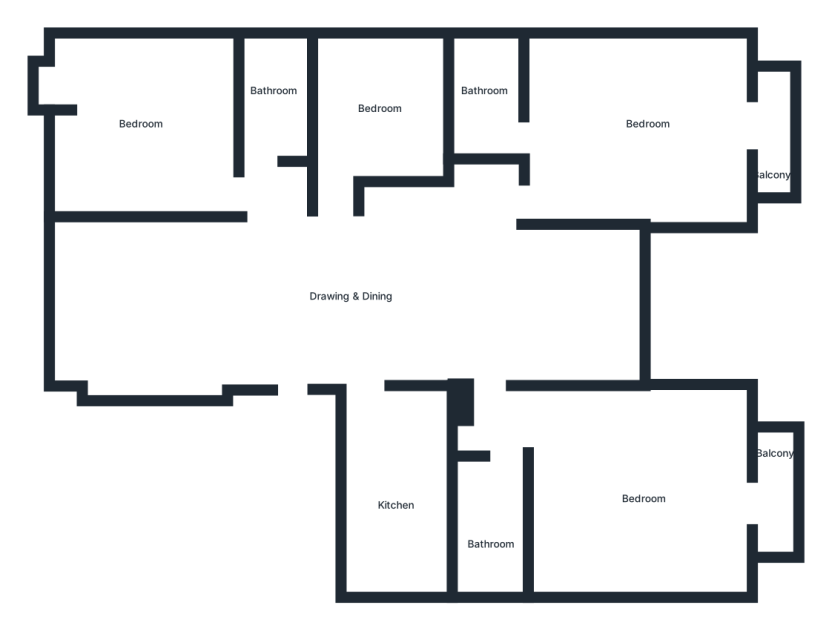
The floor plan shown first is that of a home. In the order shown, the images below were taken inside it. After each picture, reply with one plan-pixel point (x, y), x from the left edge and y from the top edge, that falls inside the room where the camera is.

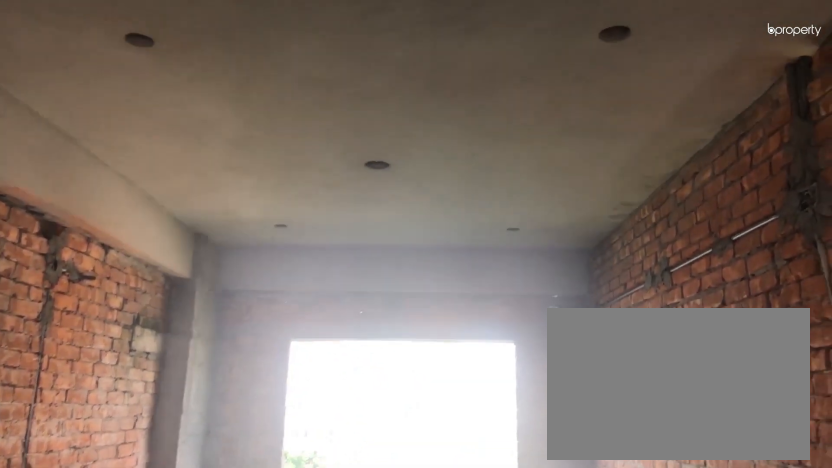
(132, 303)
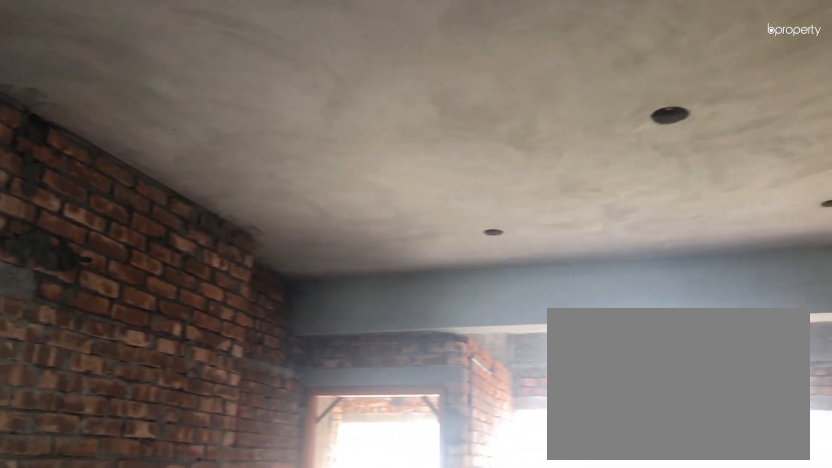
(416, 289)
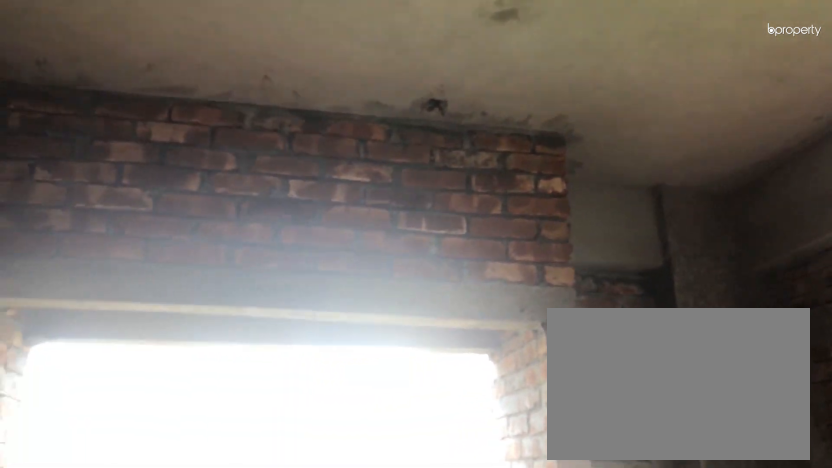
(139, 125)
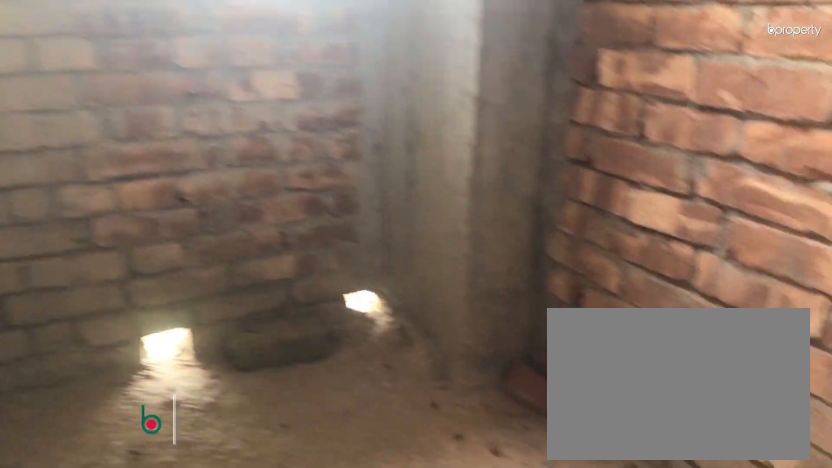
(275, 102)
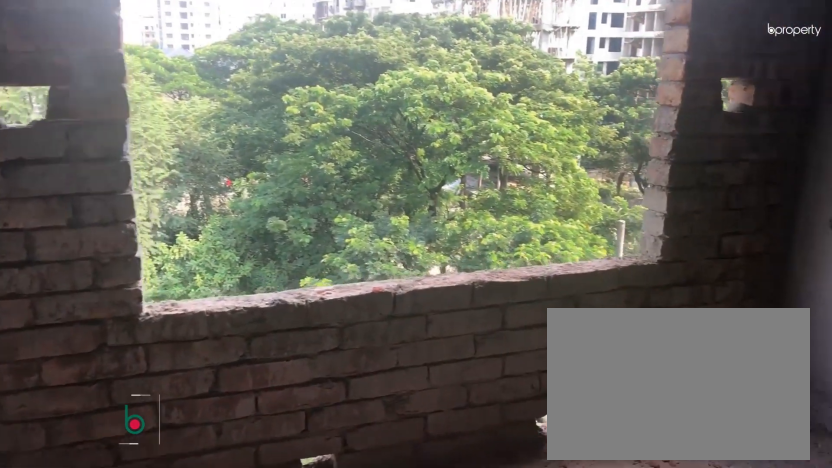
(380, 109)
